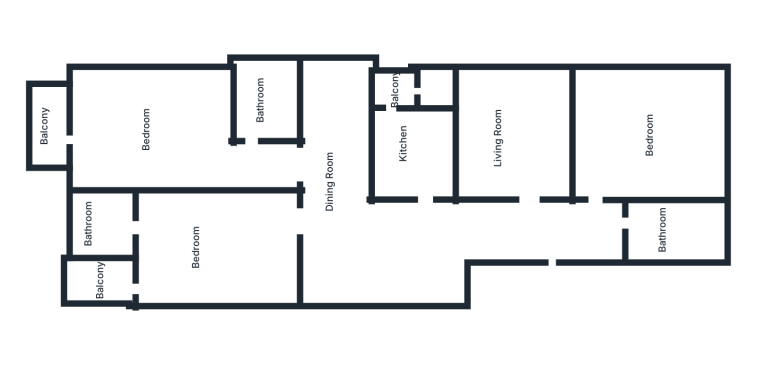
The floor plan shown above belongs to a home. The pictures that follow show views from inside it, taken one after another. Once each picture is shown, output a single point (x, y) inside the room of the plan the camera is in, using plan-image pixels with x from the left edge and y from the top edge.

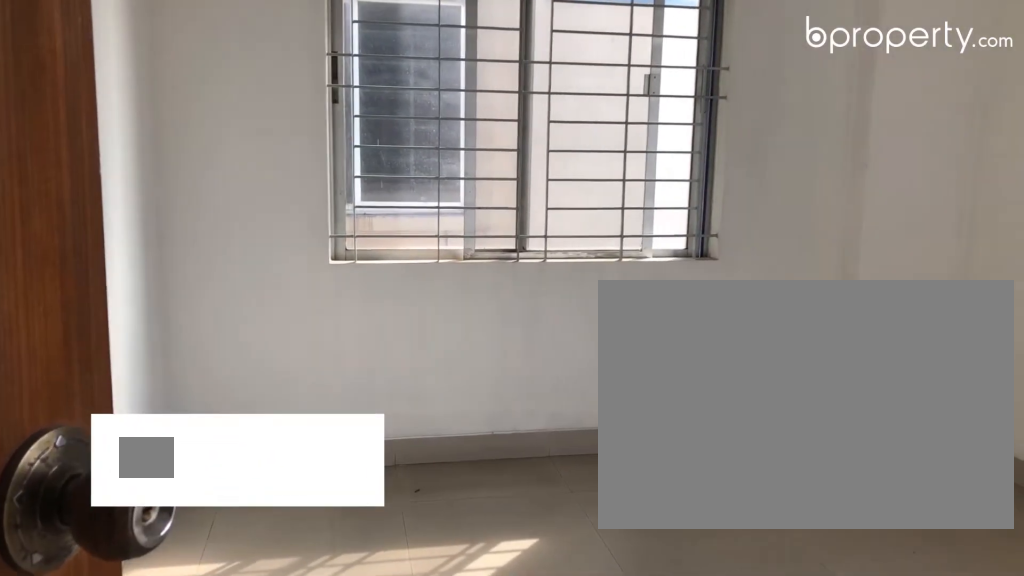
(638, 125)
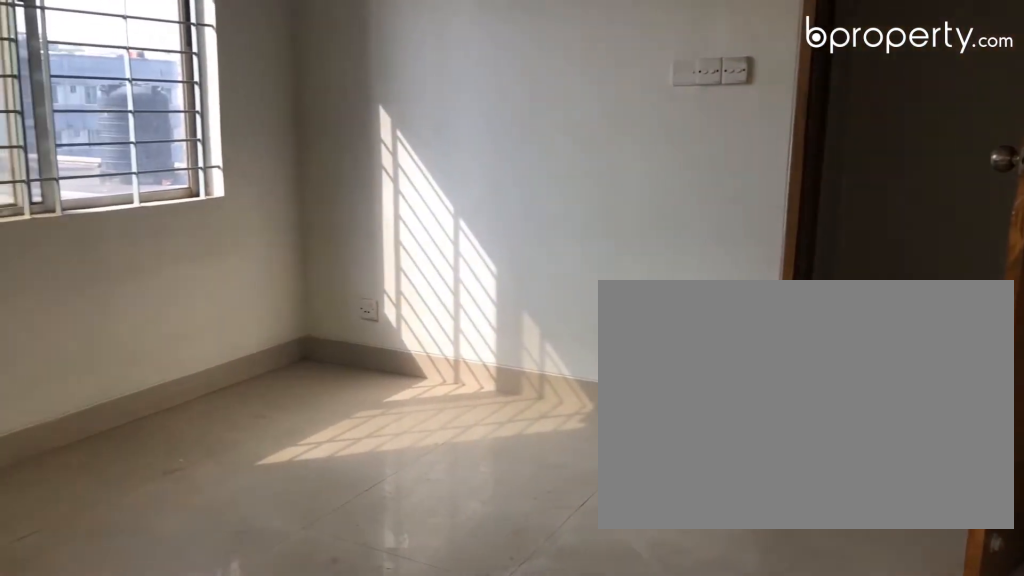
(638, 125)
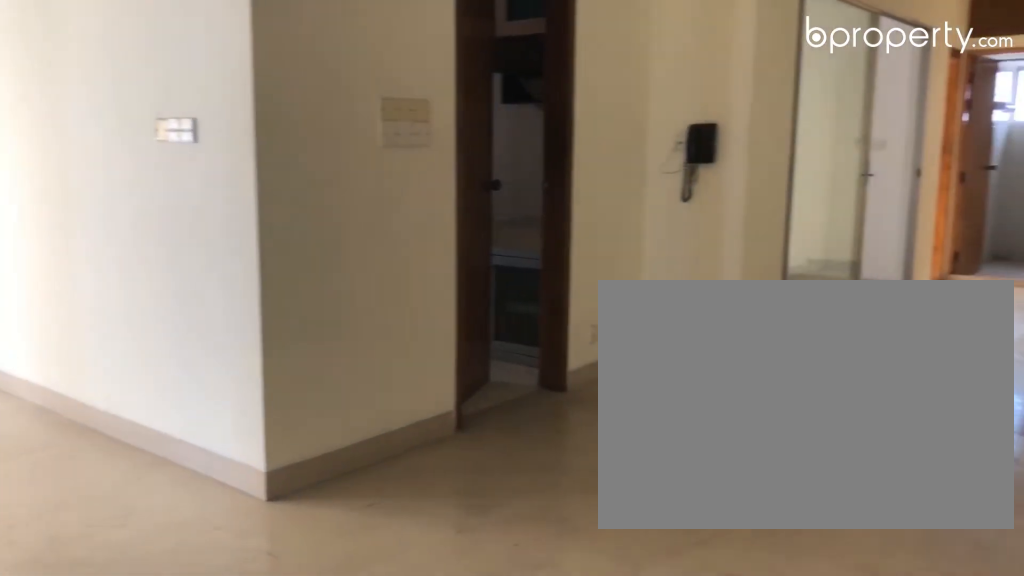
(354, 257)
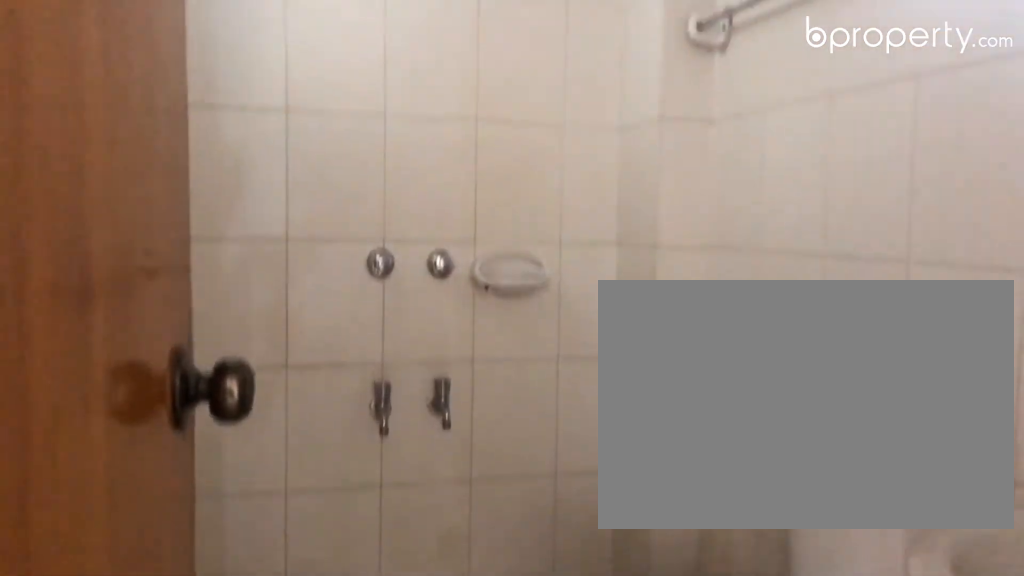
(102, 225)
